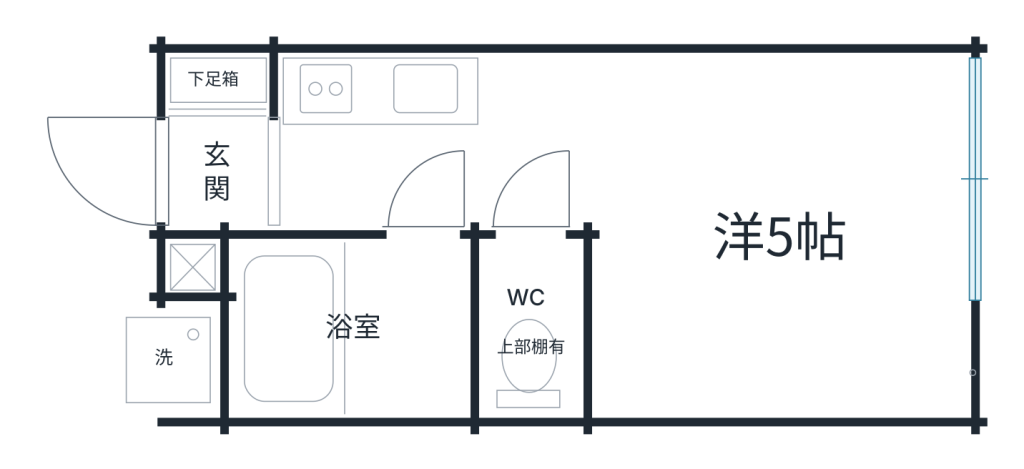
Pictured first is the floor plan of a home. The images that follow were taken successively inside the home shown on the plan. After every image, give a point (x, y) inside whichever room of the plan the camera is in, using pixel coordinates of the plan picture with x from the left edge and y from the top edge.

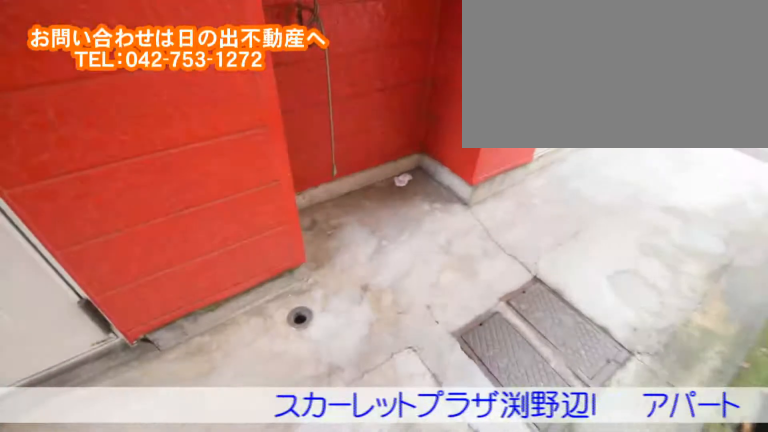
(128, 370)
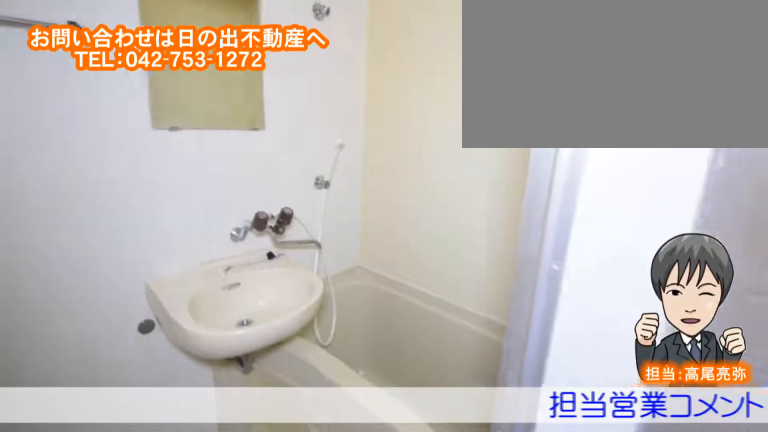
(407, 313)
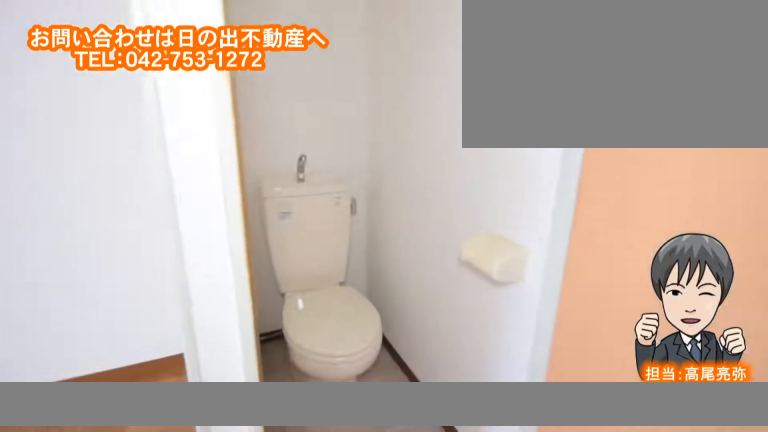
(531, 329)
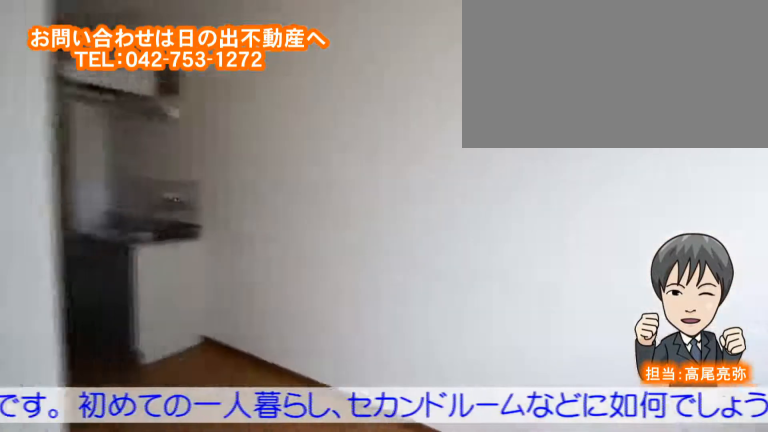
(792, 284)
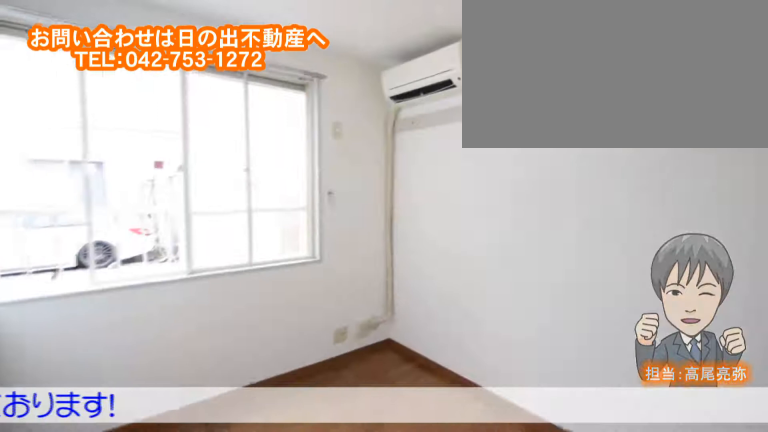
(792, 284)
